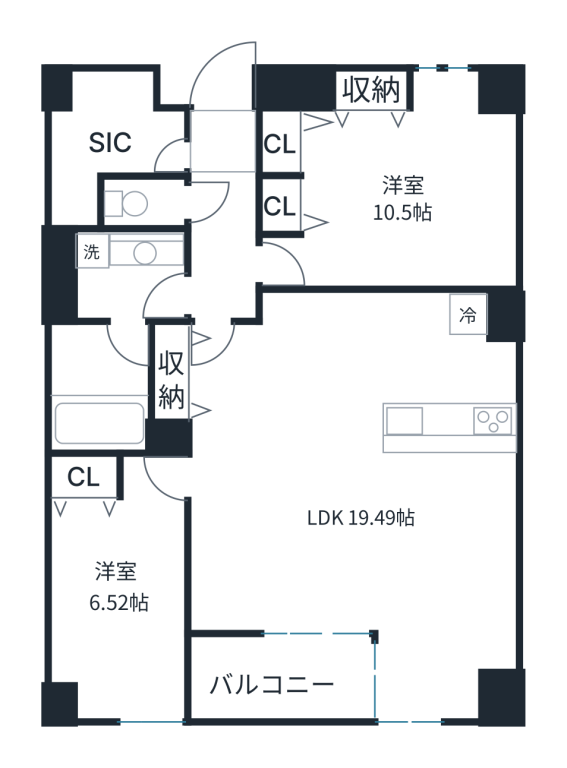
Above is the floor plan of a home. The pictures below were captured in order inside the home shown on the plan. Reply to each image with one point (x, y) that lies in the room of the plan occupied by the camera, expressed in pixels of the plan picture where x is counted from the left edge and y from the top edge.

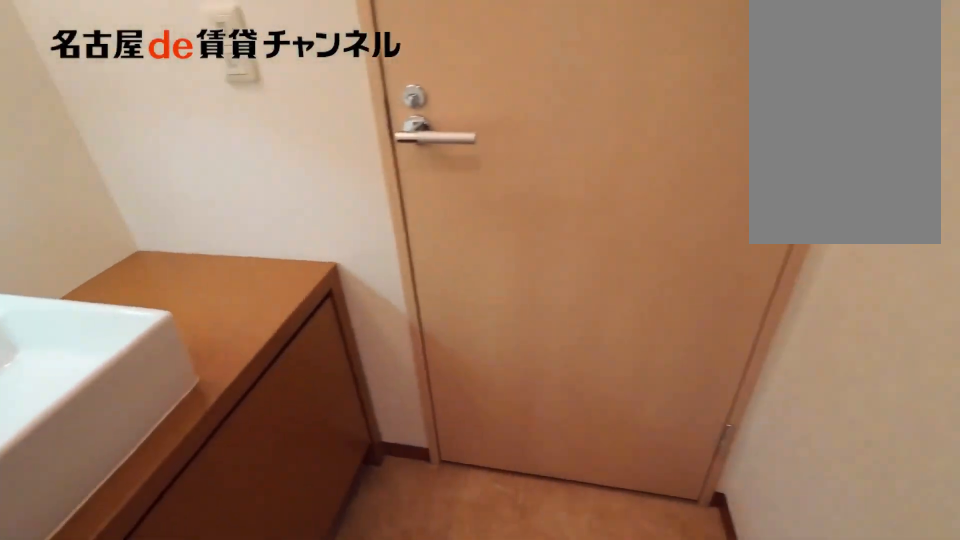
(125, 275)
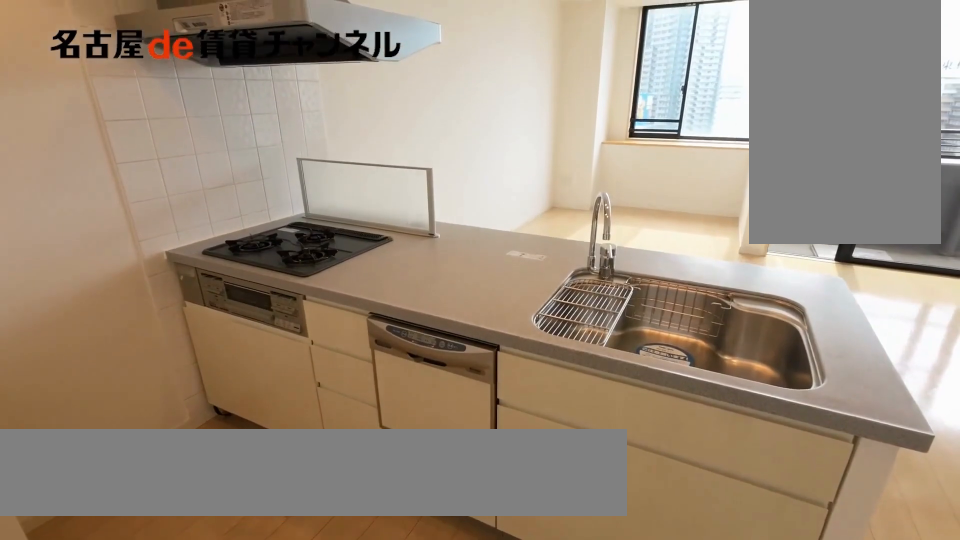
(449, 427)
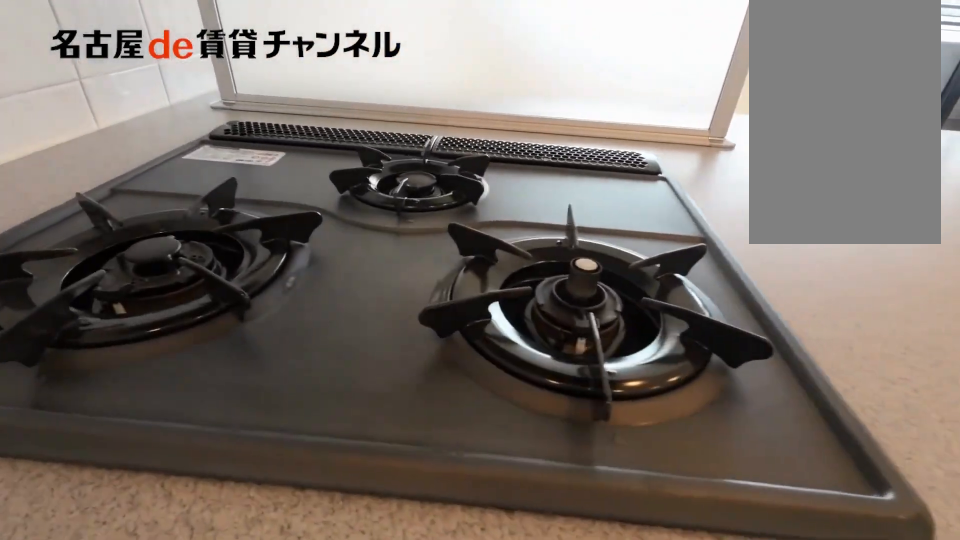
(449, 427)
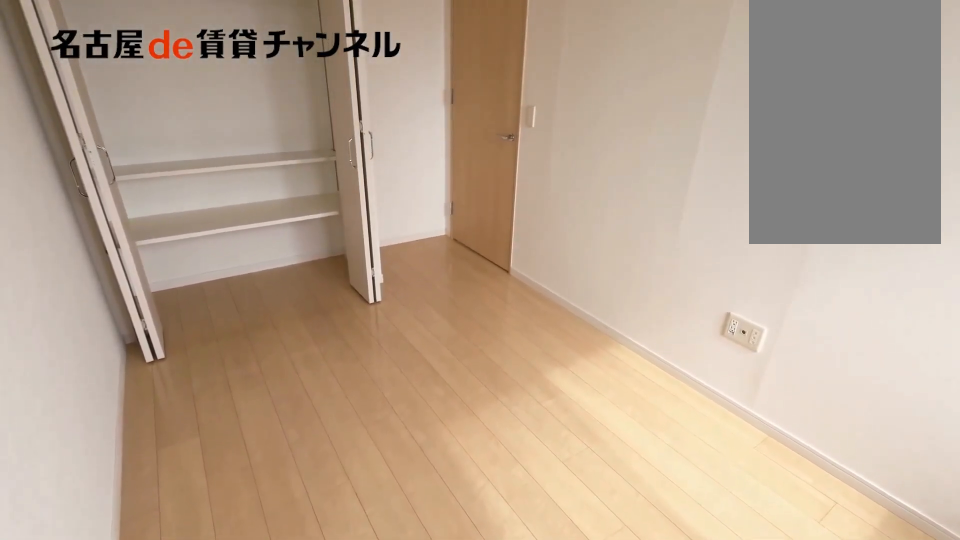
(123, 581)
